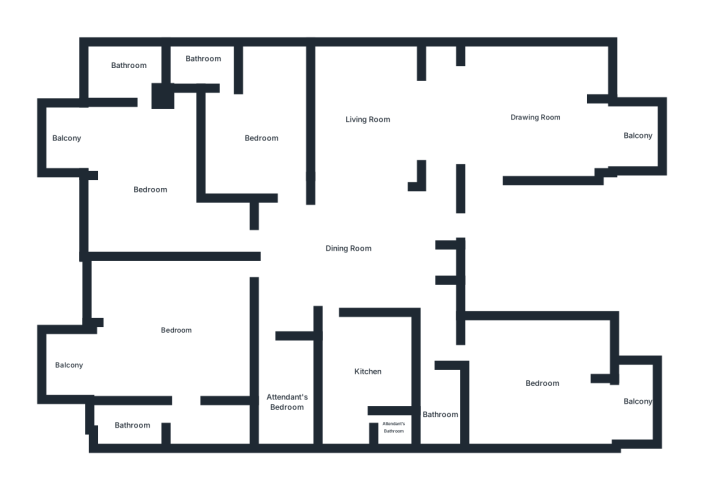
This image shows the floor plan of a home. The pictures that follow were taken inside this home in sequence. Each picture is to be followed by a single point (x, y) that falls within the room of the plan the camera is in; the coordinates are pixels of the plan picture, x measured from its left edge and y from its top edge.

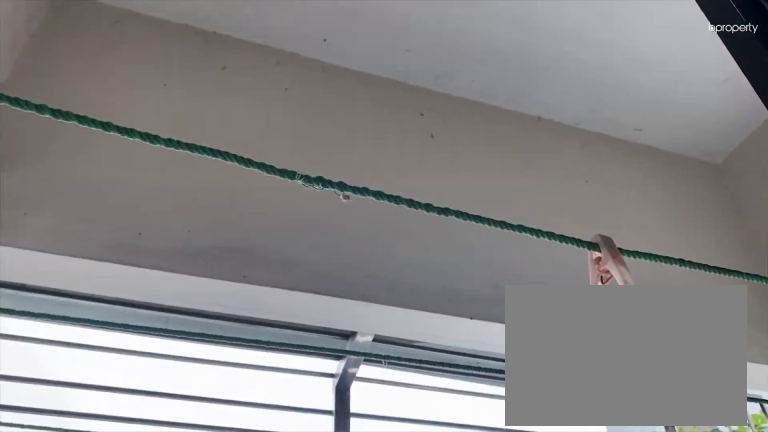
(642, 135)
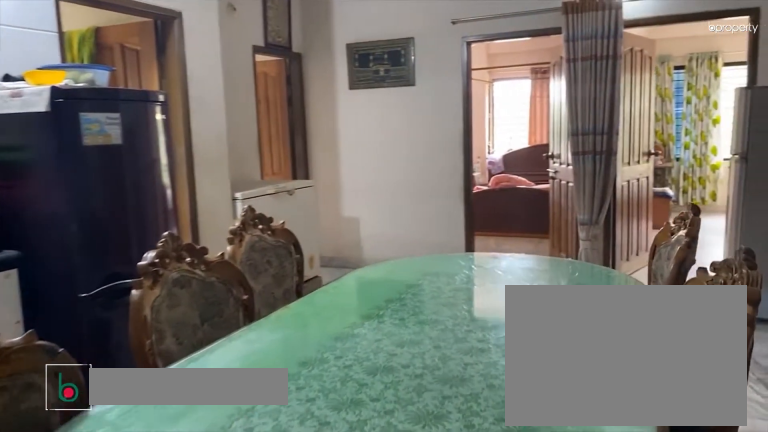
(348, 253)
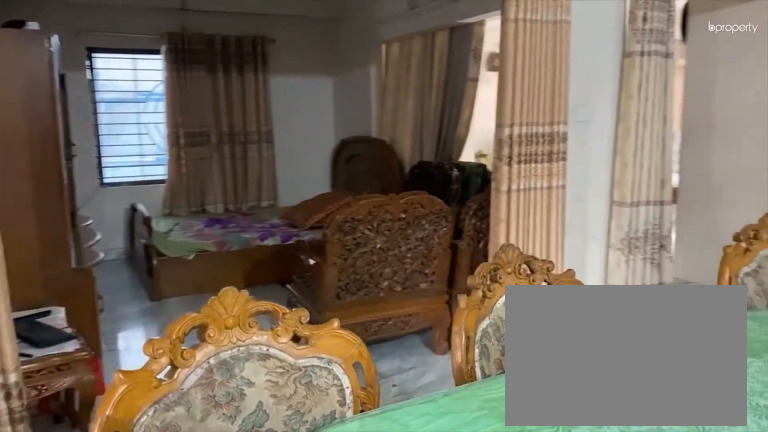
(348, 253)
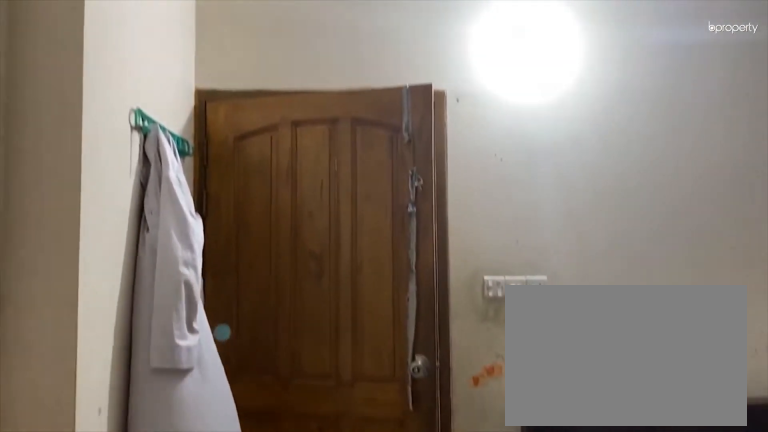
(264, 139)
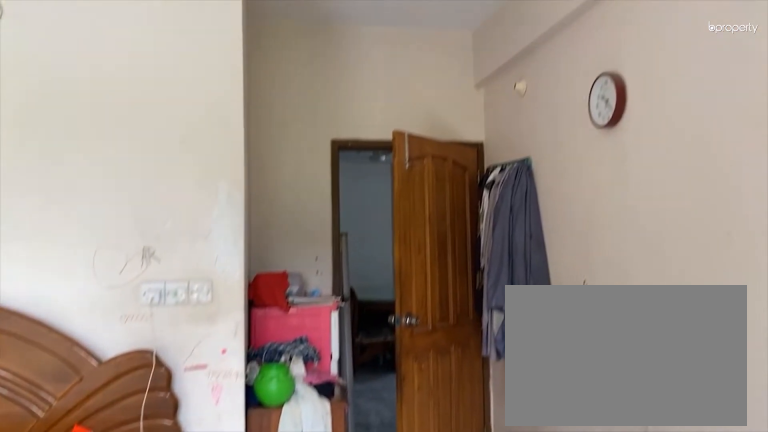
(150, 189)
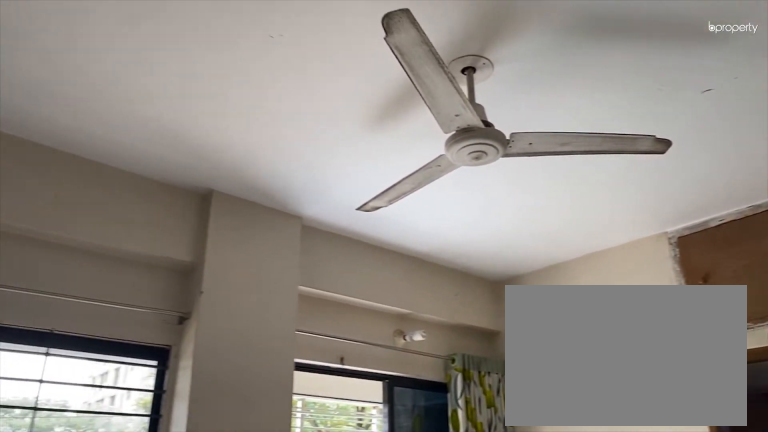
(150, 189)
